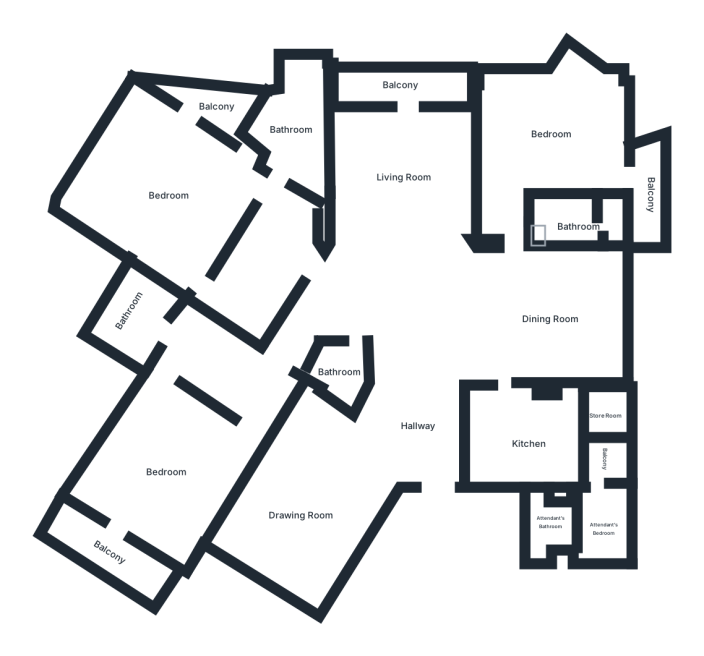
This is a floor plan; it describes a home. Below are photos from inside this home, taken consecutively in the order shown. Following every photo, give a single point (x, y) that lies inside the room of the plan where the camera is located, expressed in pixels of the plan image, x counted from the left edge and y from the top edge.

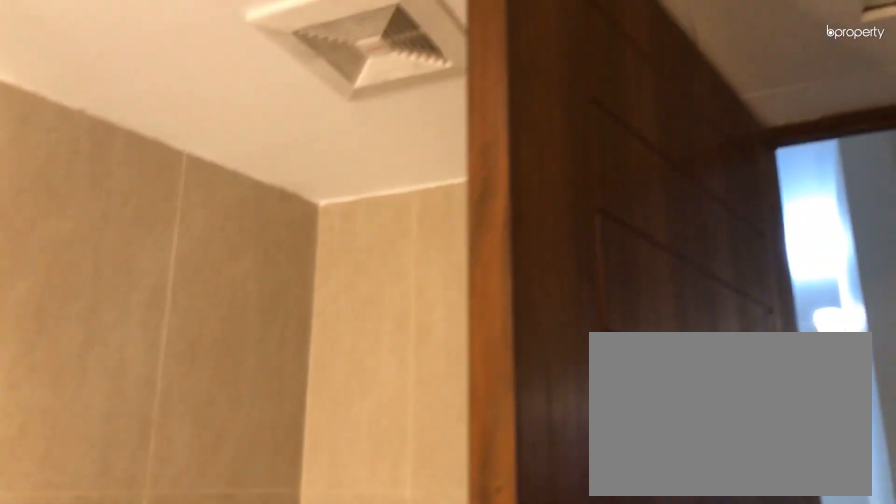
(289, 128)
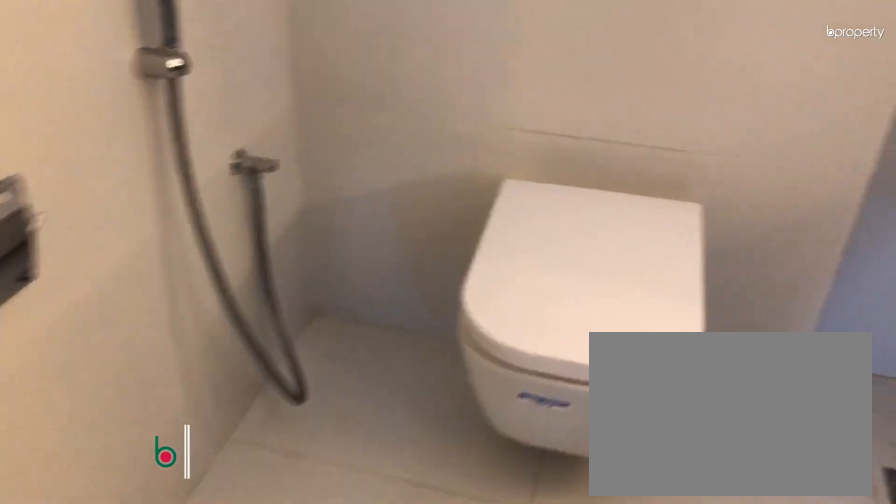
(345, 368)
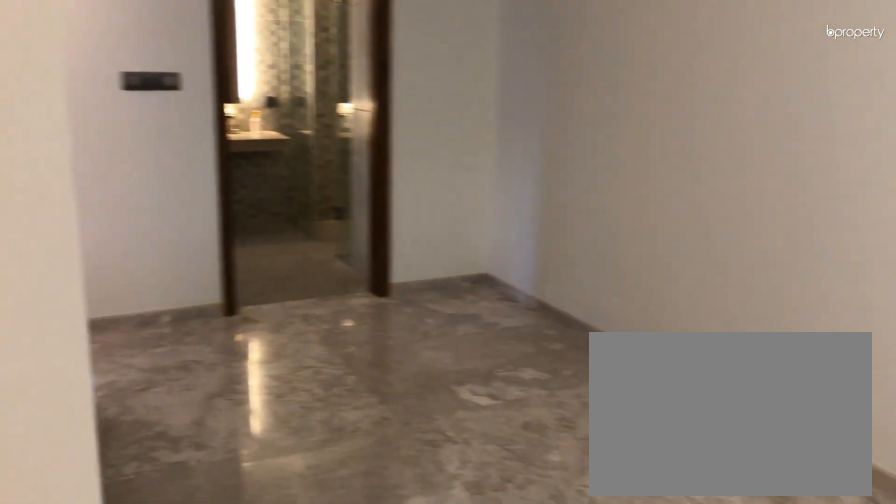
(164, 464)
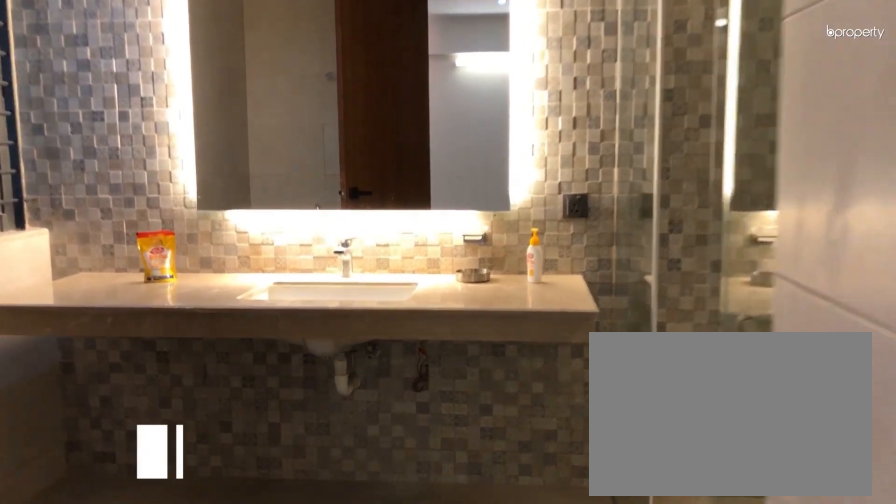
(135, 321)
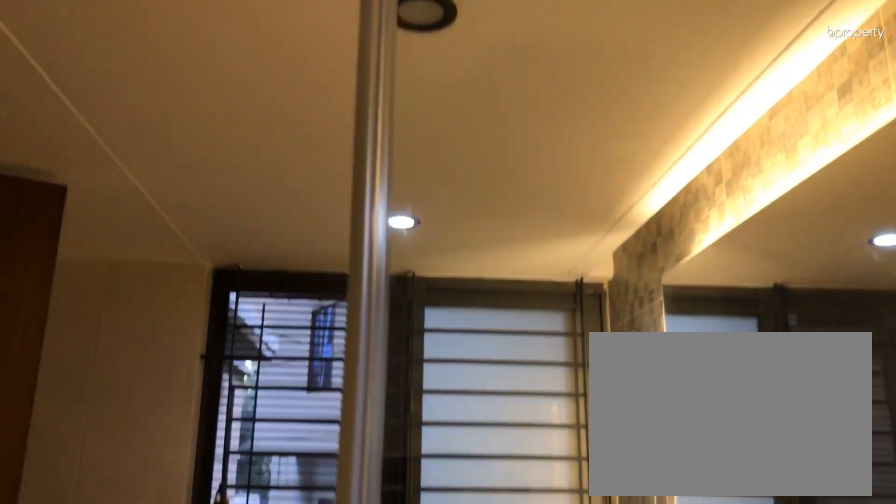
(135, 321)
